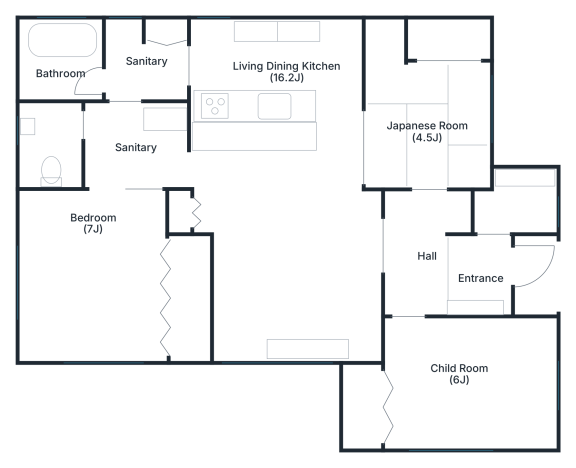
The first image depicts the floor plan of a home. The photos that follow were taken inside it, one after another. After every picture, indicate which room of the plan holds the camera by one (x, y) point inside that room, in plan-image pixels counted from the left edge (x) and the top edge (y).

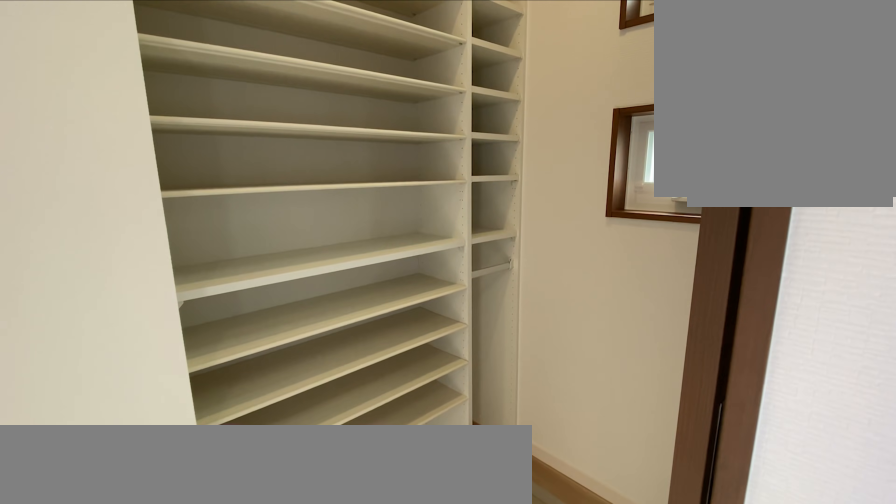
(517, 205)
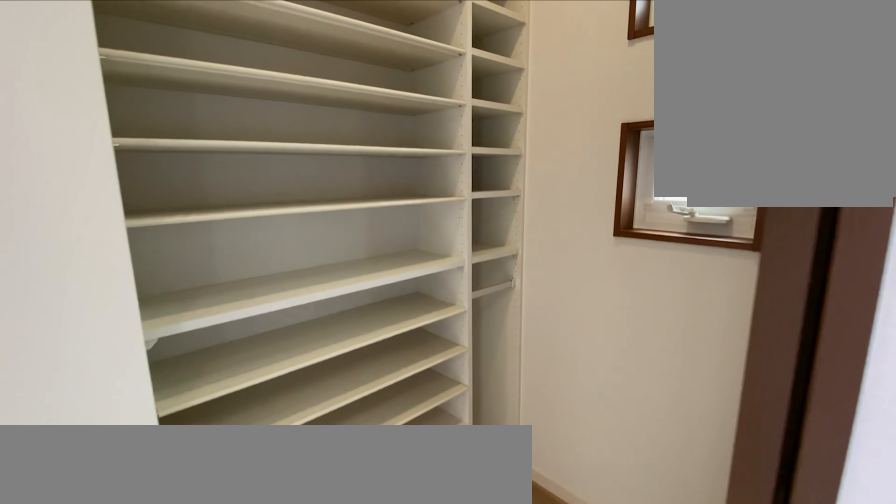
(517, 205)
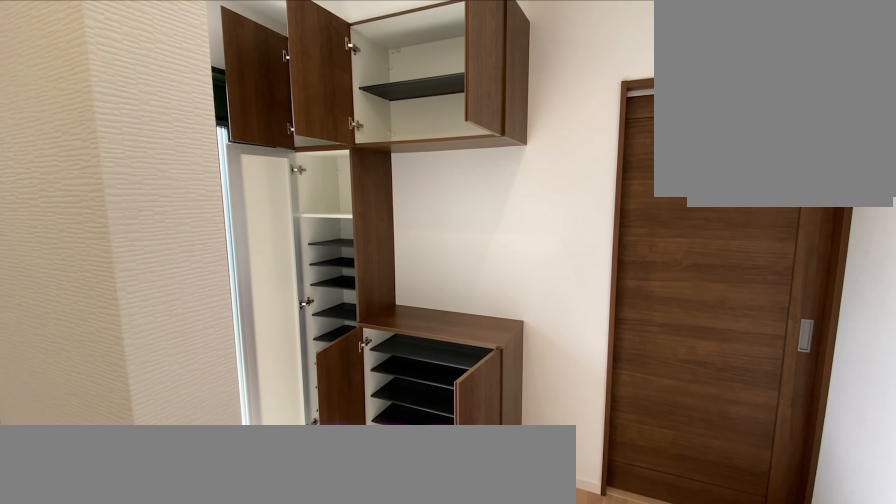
(478, 271)
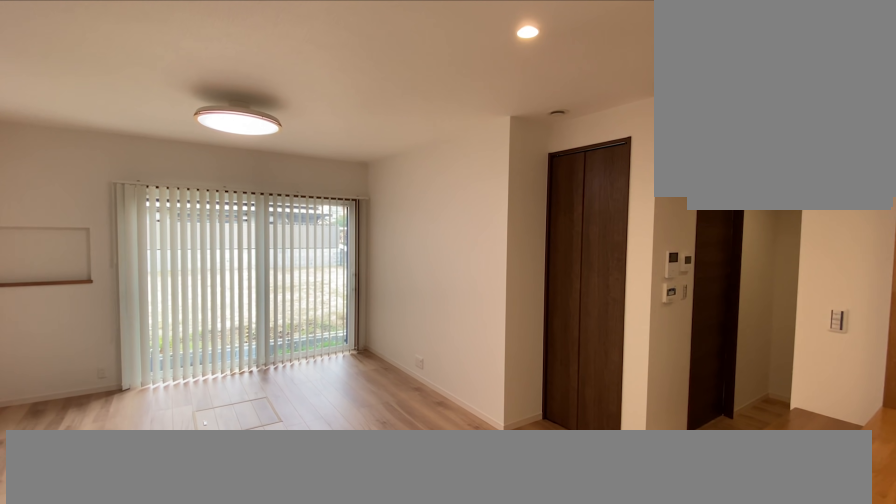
(290, 243)
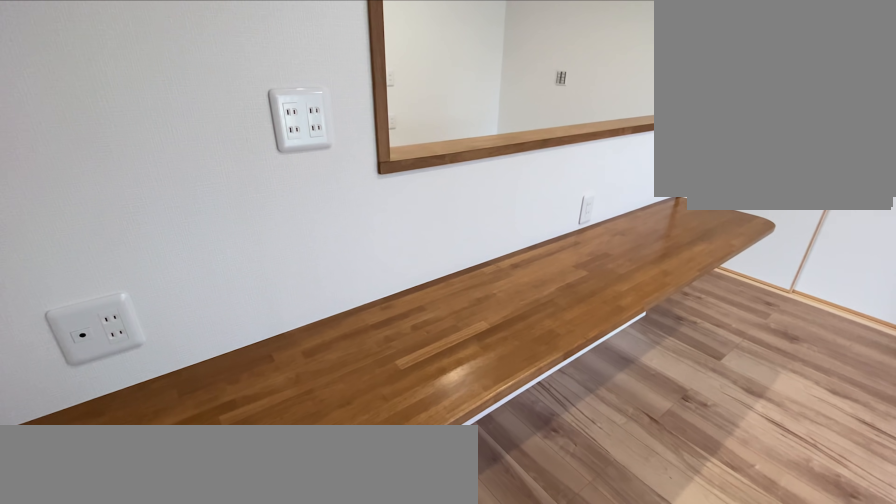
(289, 243)
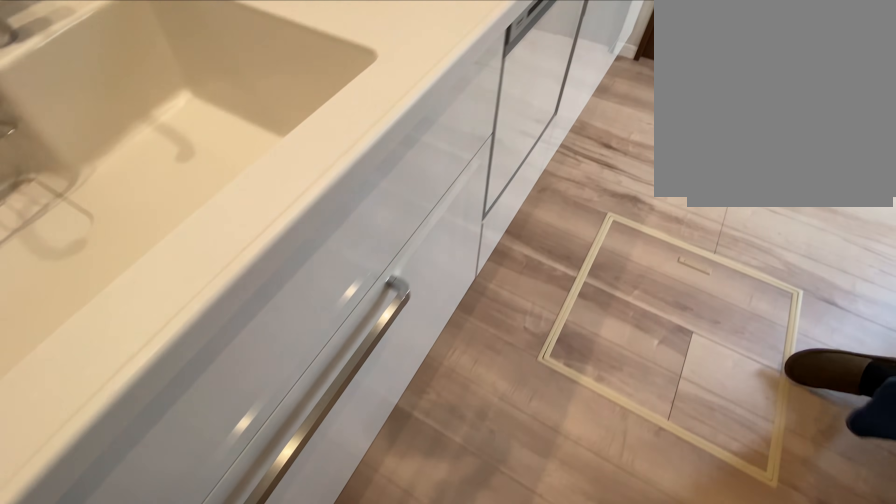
(257, 69)
